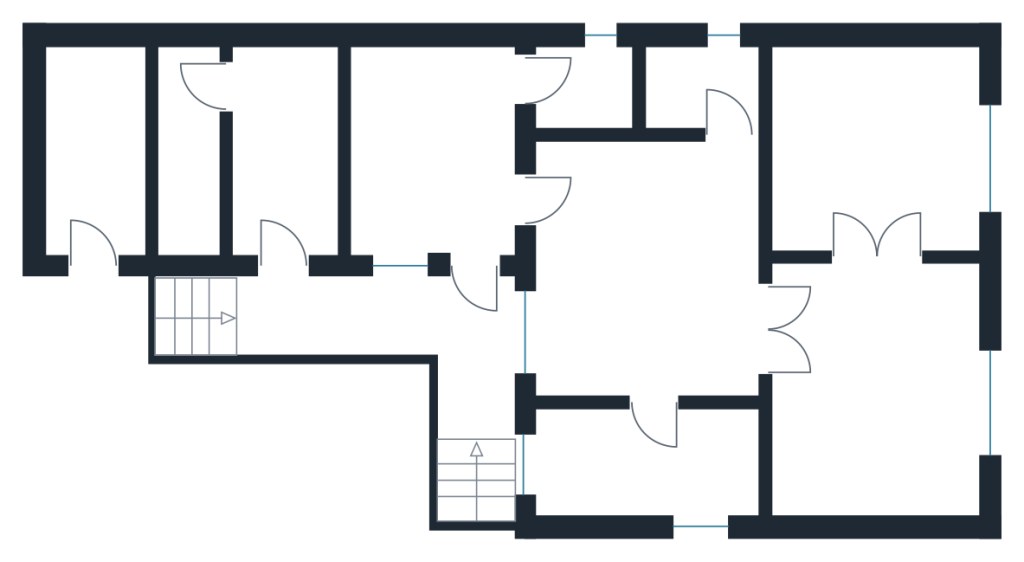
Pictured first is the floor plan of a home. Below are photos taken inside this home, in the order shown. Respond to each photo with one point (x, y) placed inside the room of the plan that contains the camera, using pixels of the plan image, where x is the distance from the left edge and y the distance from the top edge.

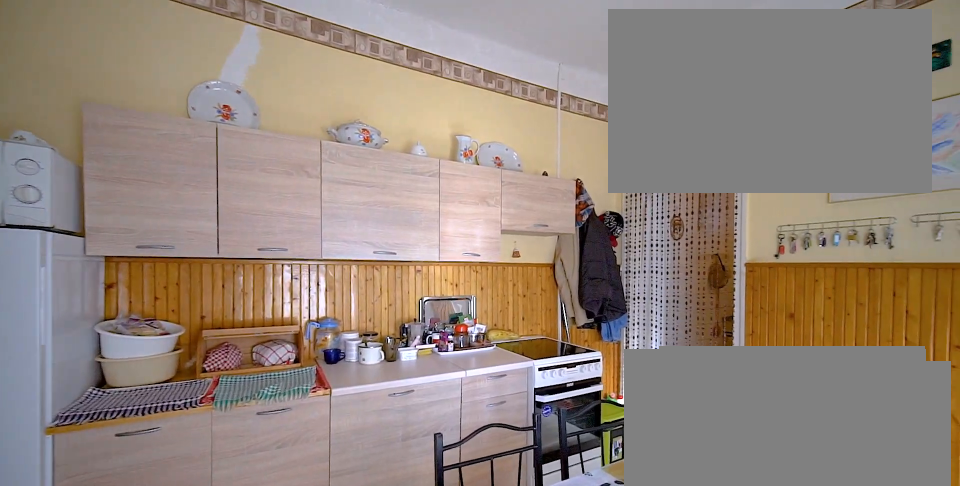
(436, 155)
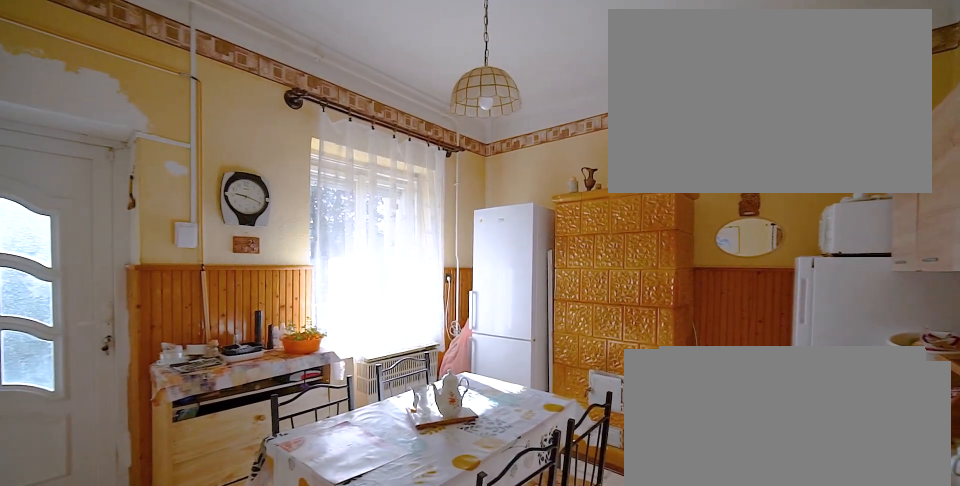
(436, 155)
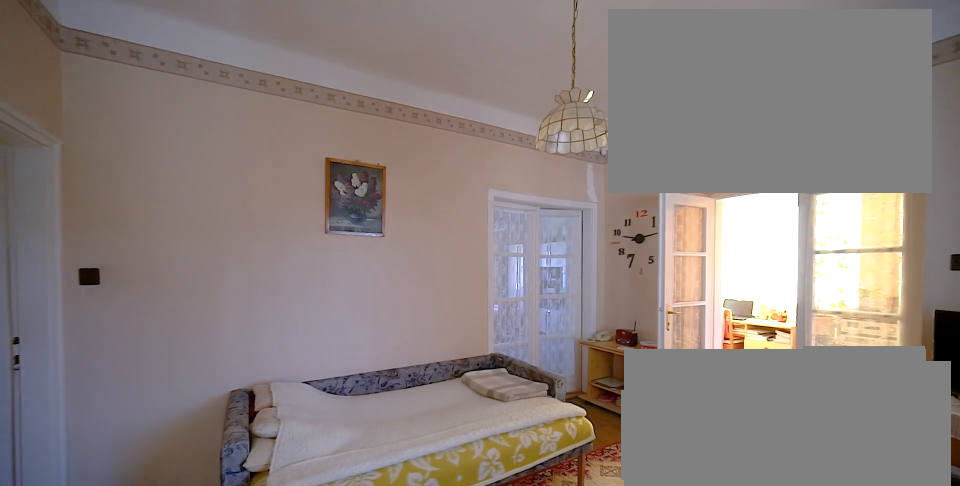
(651, 284)
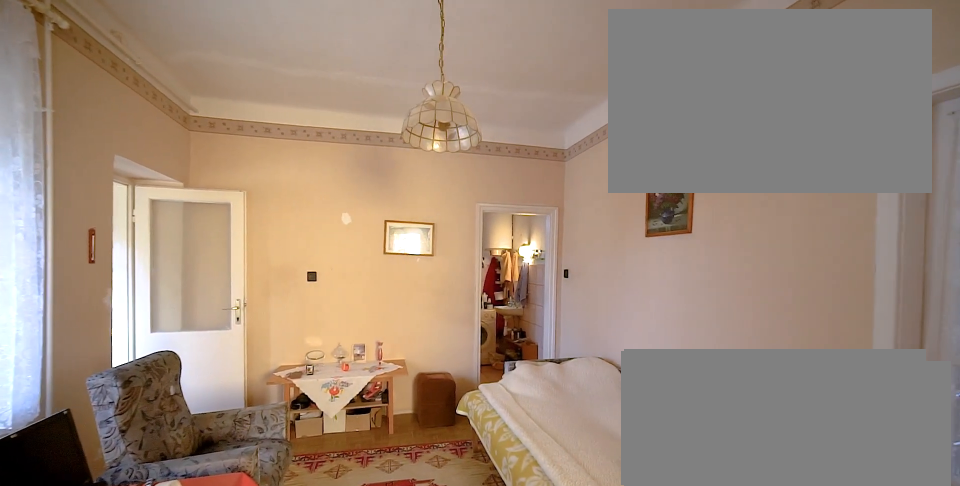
(651, 284)
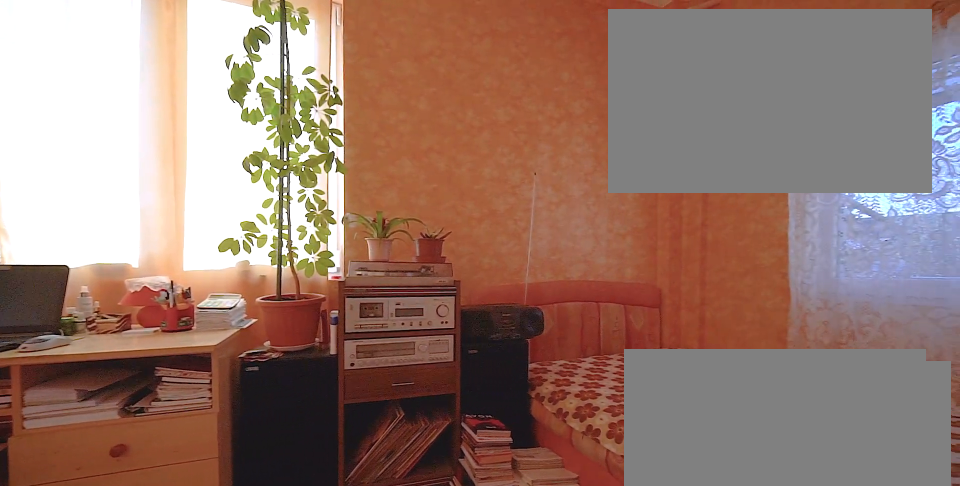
(651, 470)
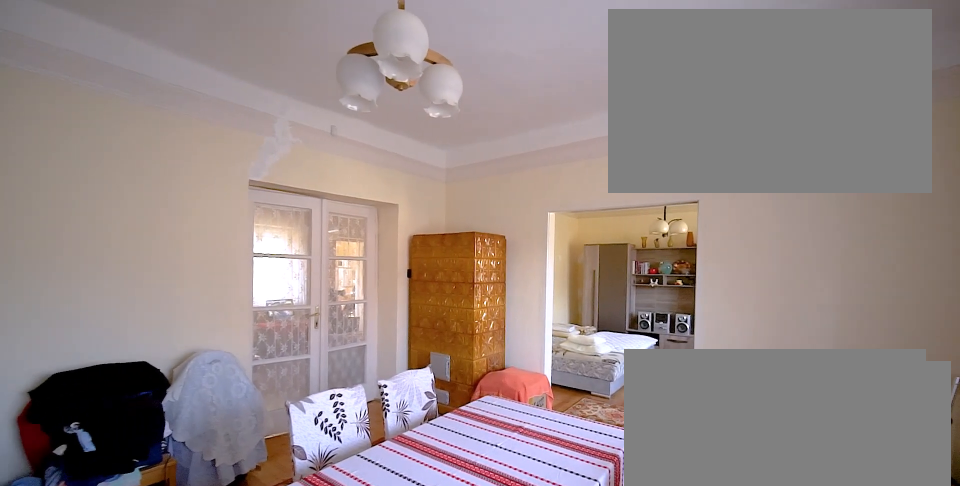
(878, 396)
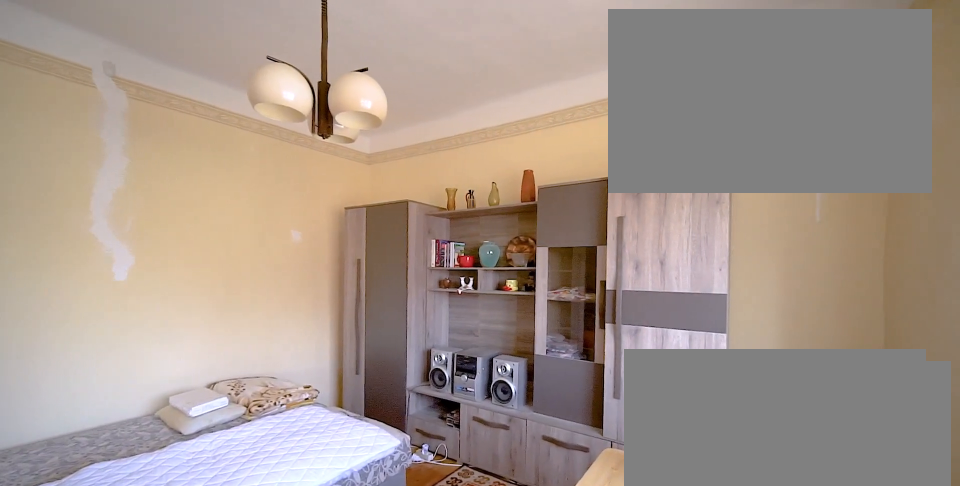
(878, 152)
